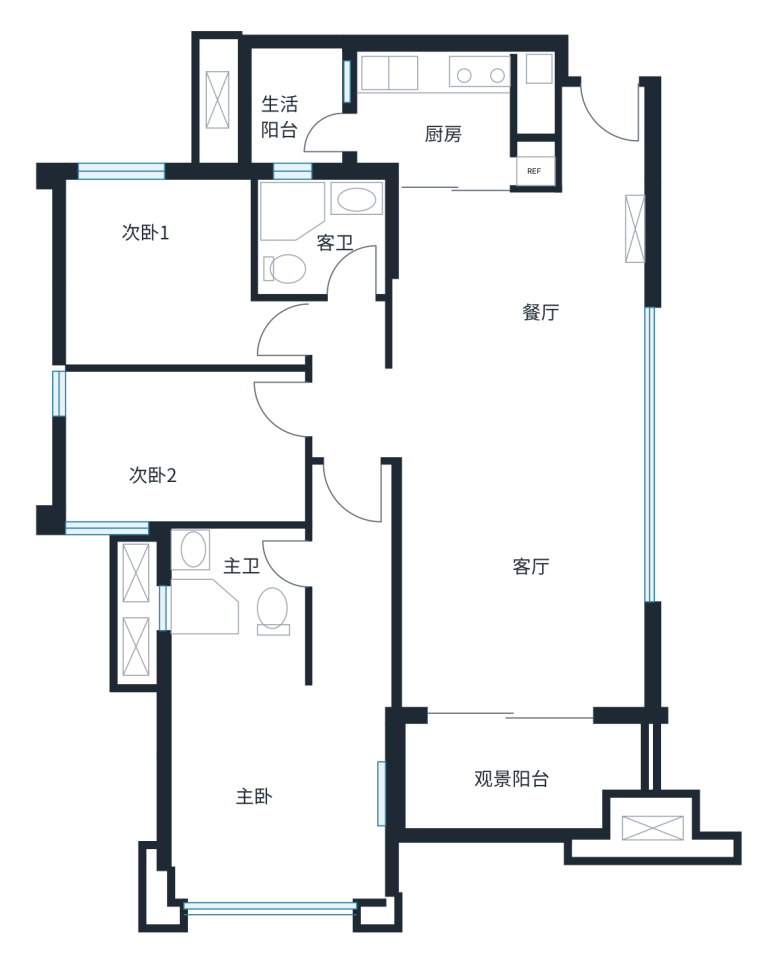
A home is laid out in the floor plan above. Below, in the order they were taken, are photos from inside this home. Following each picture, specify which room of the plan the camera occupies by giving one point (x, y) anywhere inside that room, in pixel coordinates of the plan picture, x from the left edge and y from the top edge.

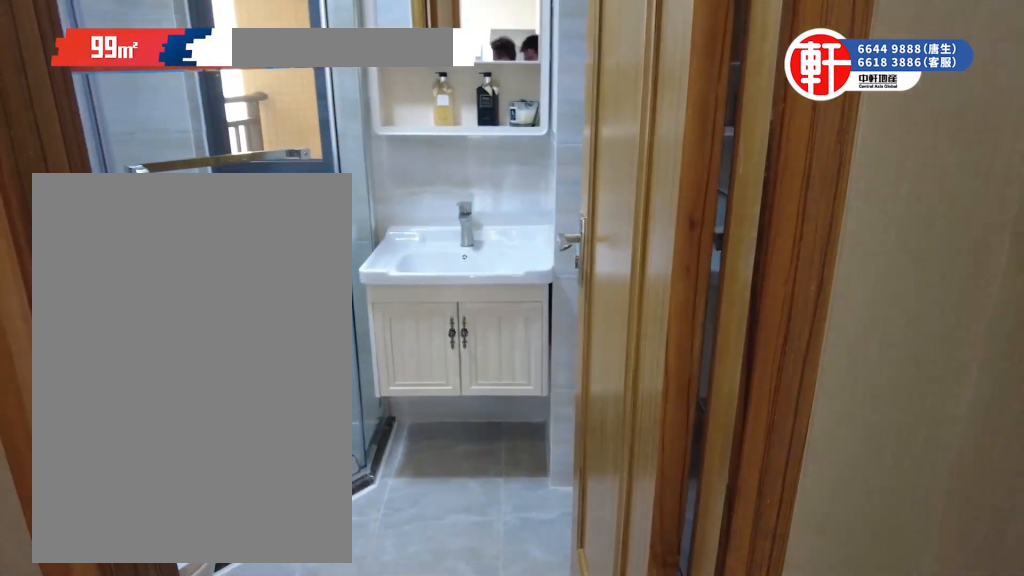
(321, 248)
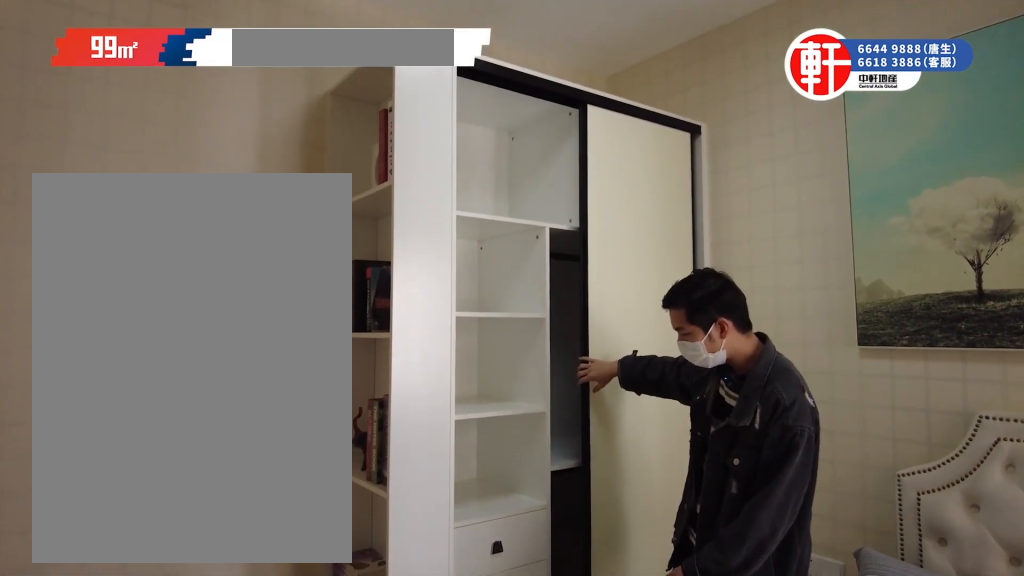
(161, 304)
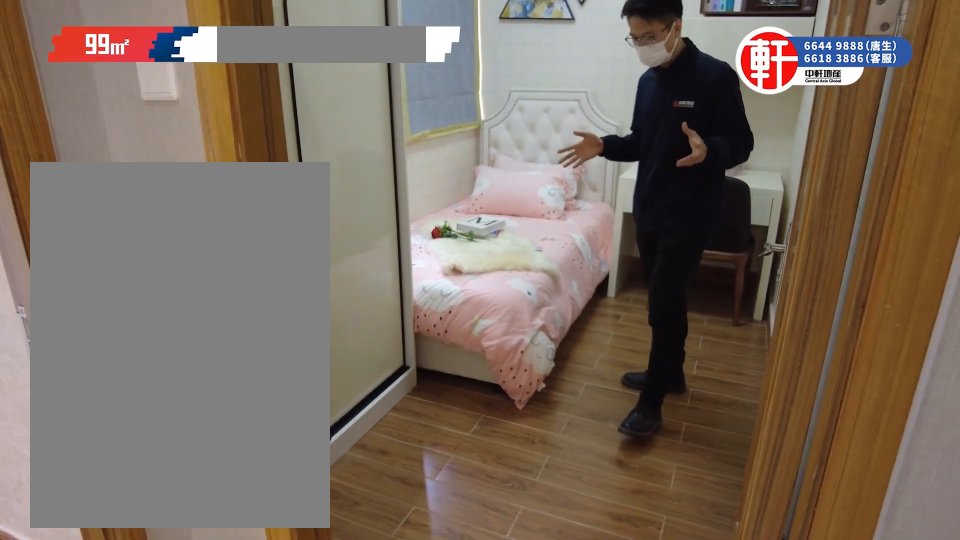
(183, 464)
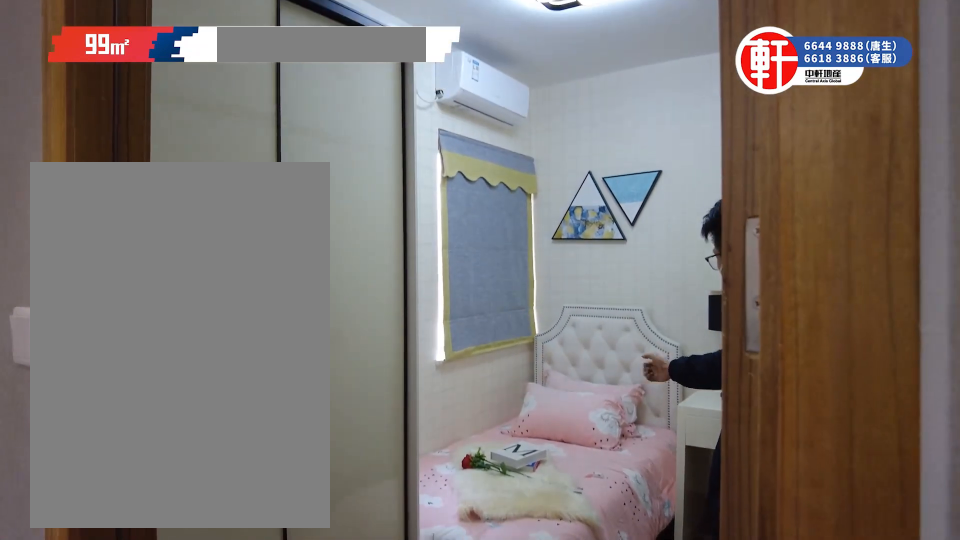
(183, 464)
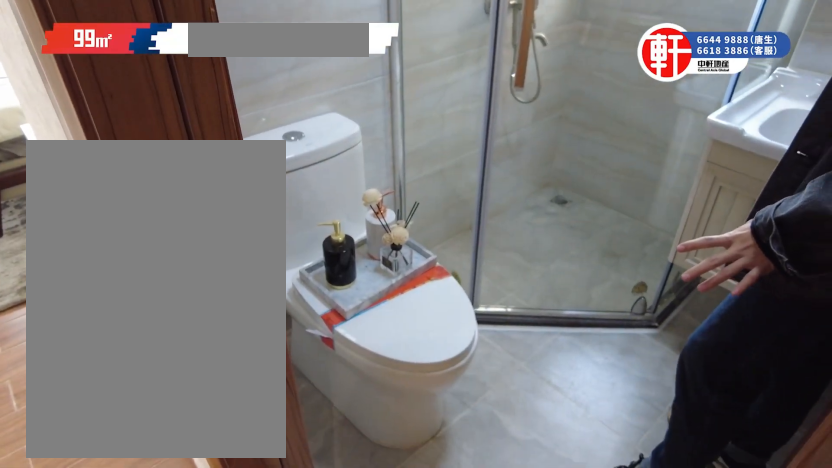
(277, 737)
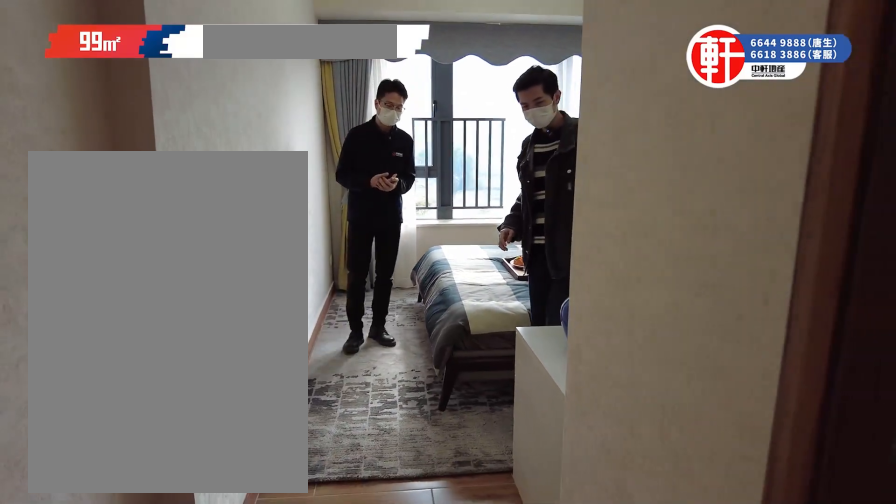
(277, 737)
